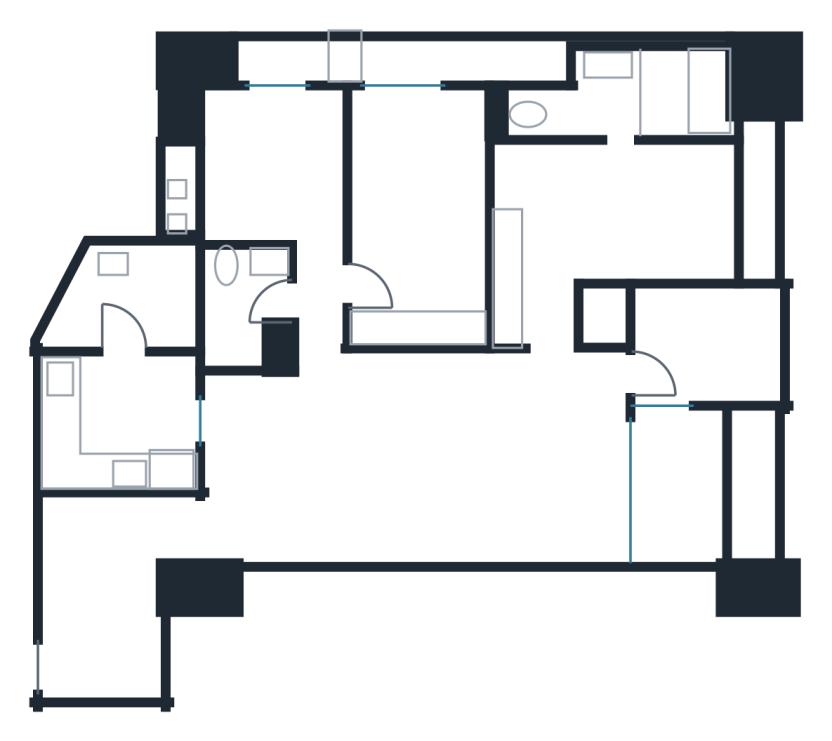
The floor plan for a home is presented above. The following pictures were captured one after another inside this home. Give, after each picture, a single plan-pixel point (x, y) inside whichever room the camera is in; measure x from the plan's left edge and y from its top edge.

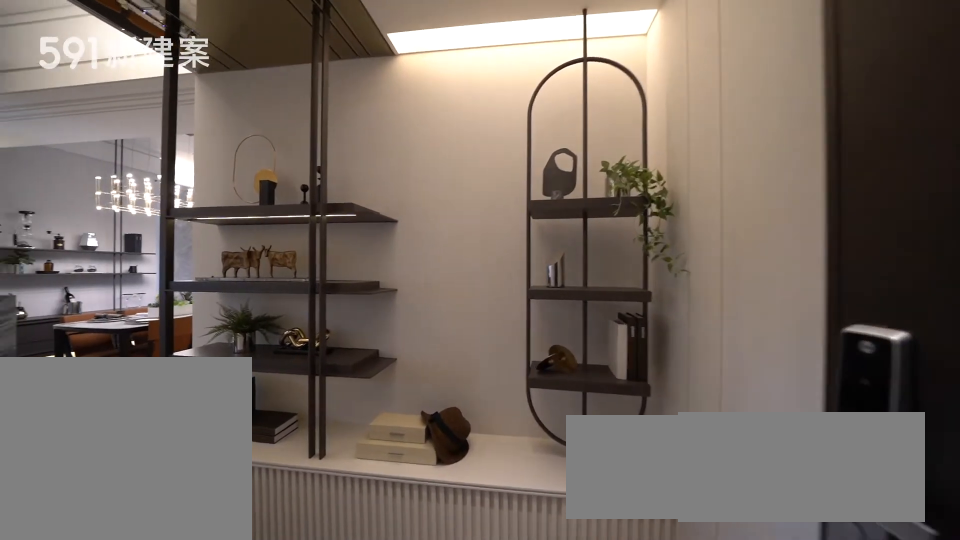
(99, 624)
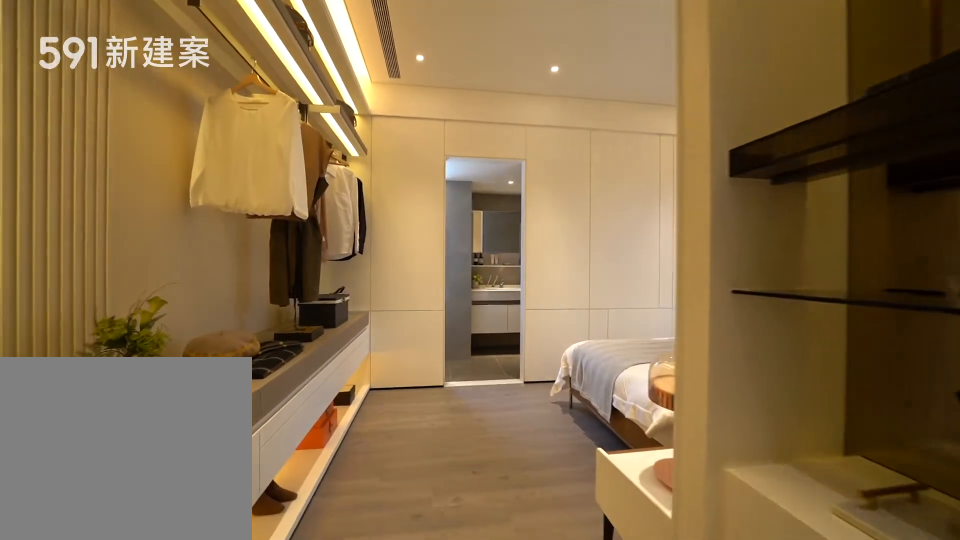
(608, 223)
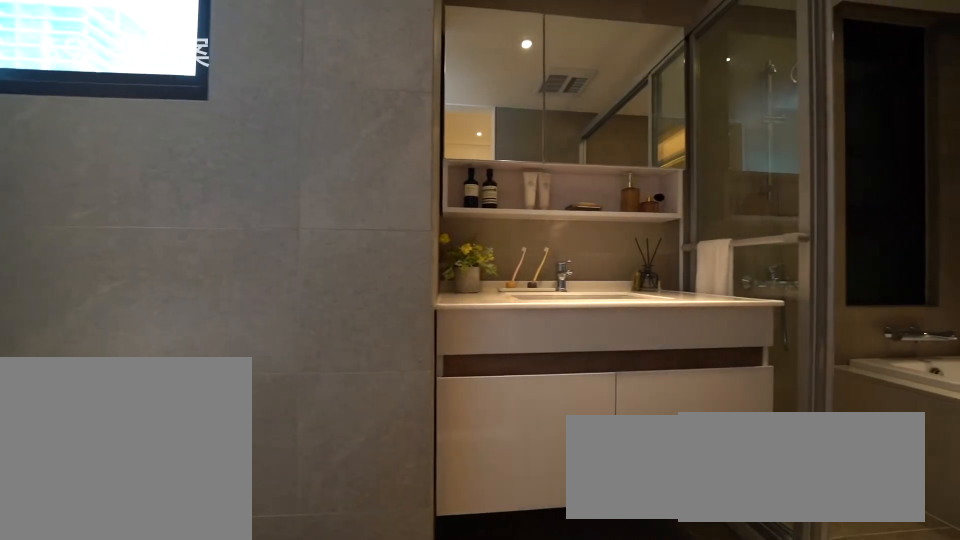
(624, 93)
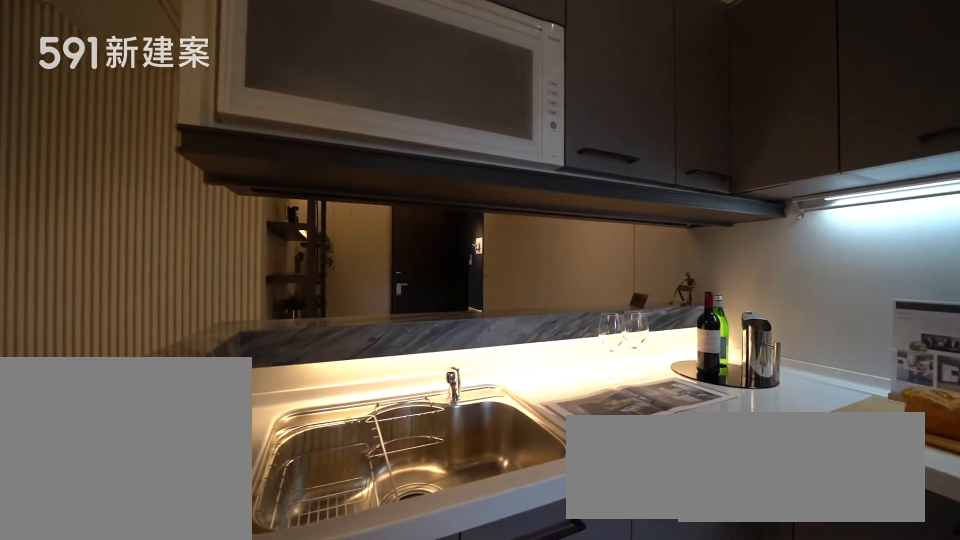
(121, 422)
